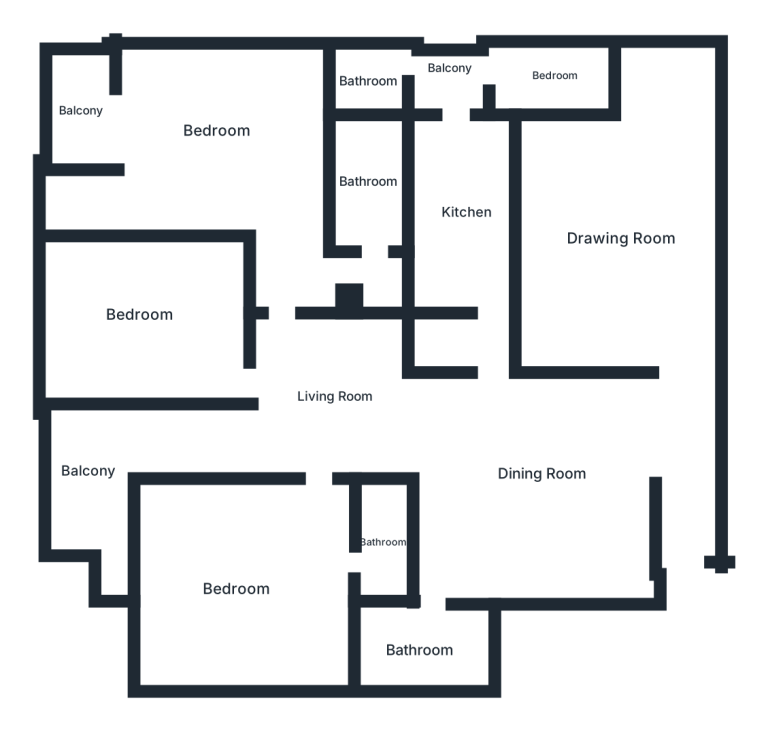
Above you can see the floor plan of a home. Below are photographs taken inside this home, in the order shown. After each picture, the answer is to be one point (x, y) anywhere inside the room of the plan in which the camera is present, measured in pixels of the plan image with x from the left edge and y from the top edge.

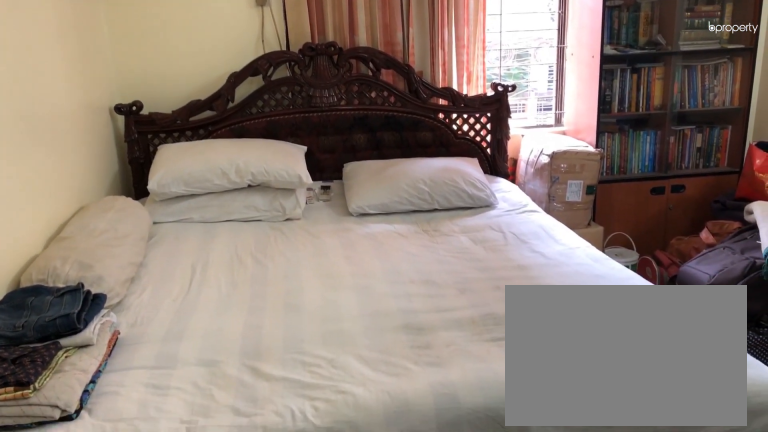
(142, 317)
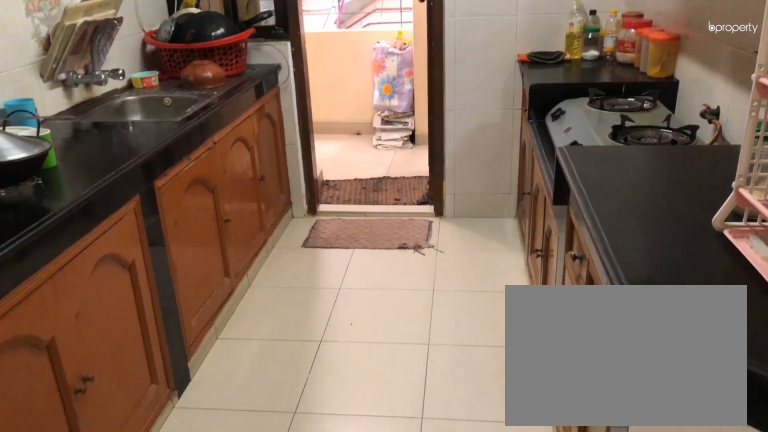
(464, 215)
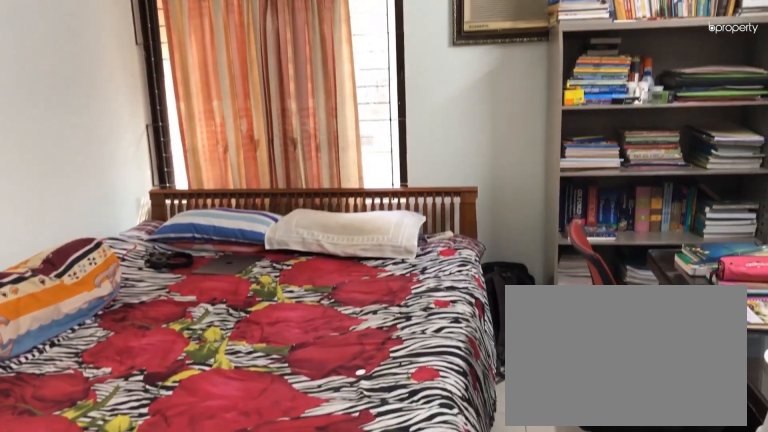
(234, 587)
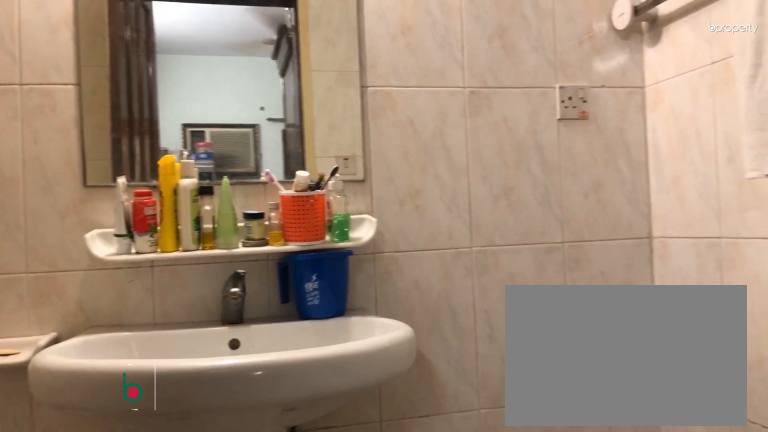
(382, 537)
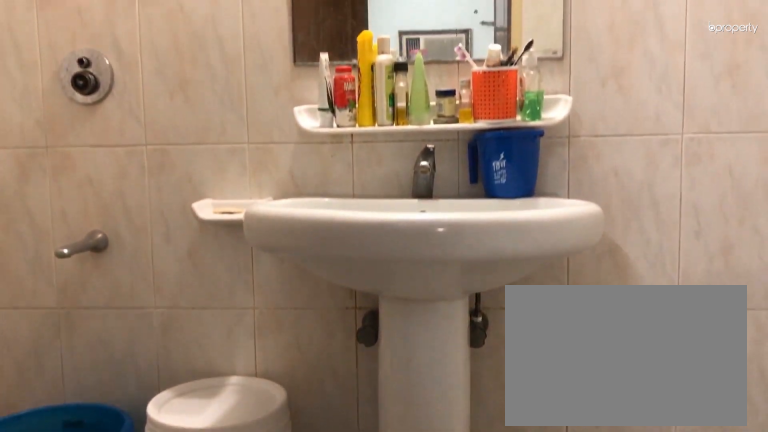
(382, 537)
